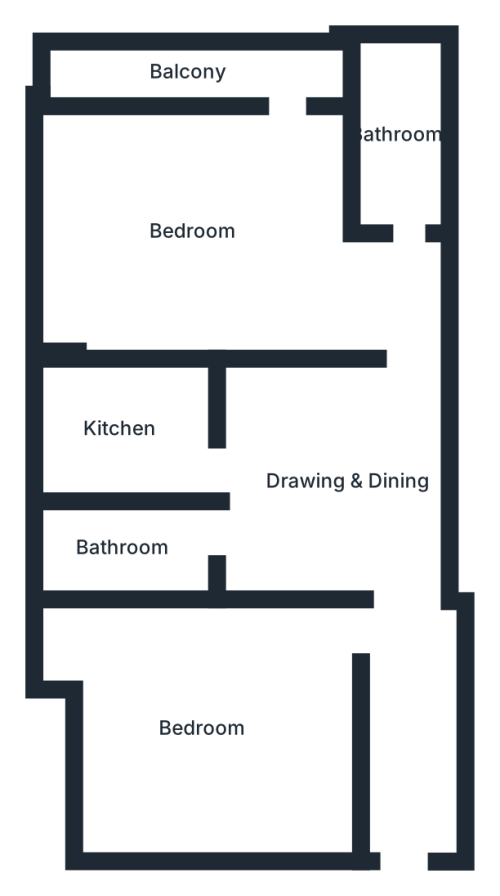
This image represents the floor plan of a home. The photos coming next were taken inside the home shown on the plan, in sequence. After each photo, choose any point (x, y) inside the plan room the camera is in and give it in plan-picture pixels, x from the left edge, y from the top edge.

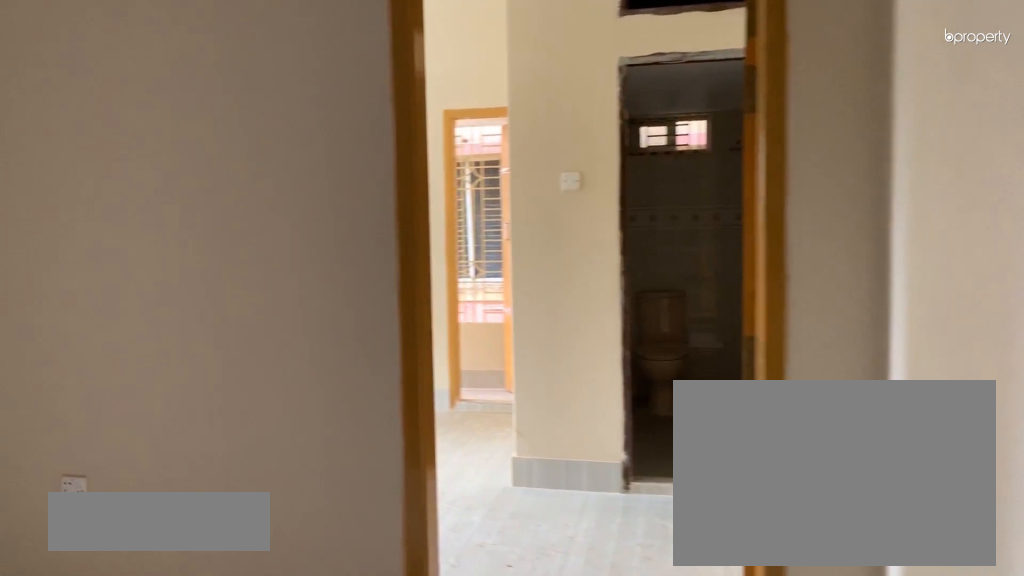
(296, 448)
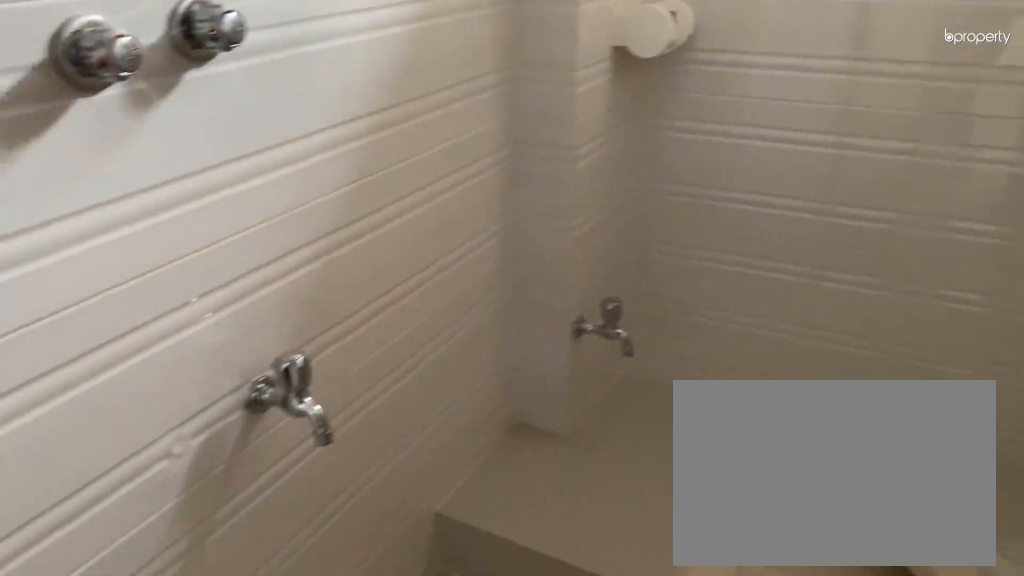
(127, 558)
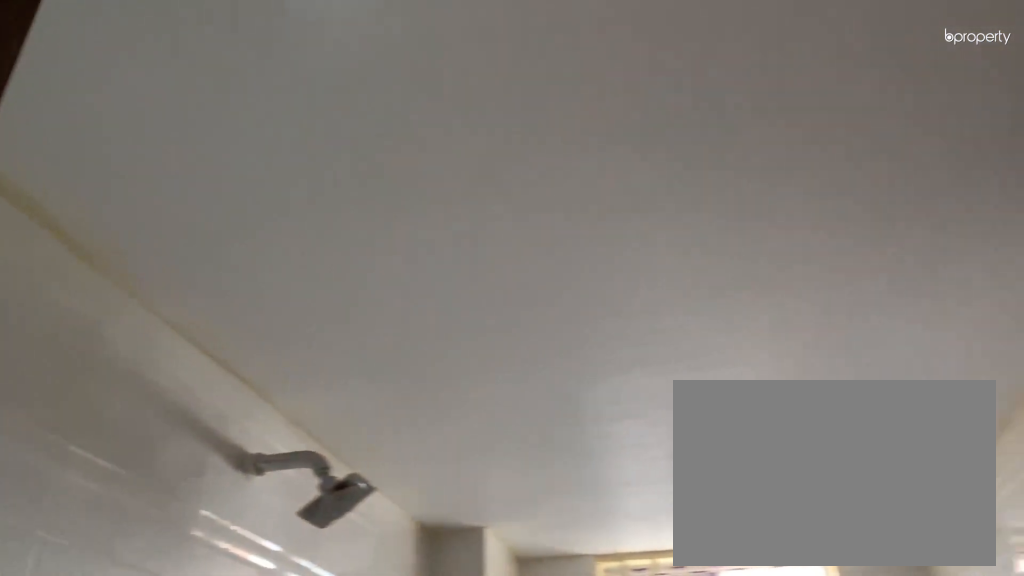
(127, 558)
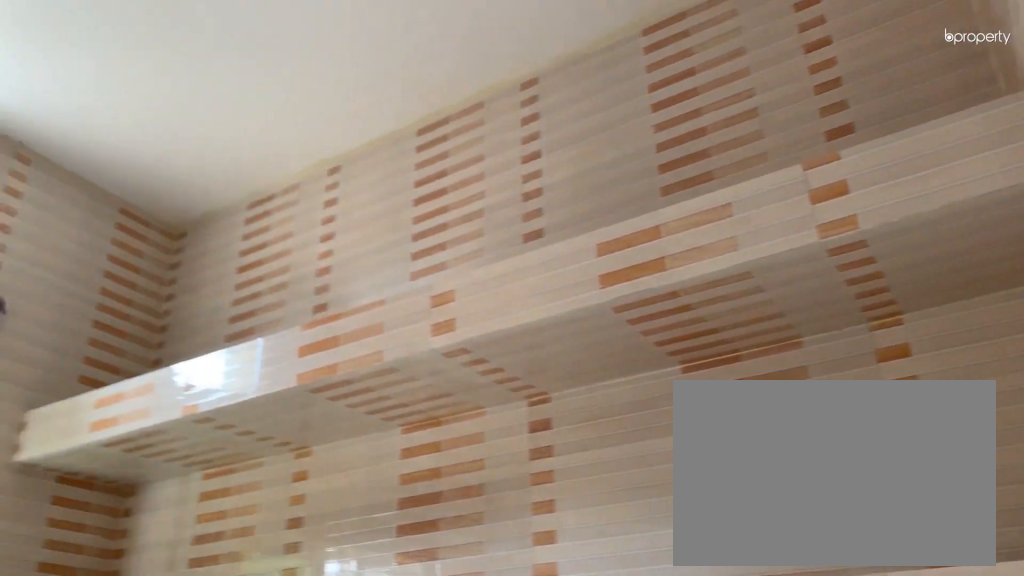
(120, 435)
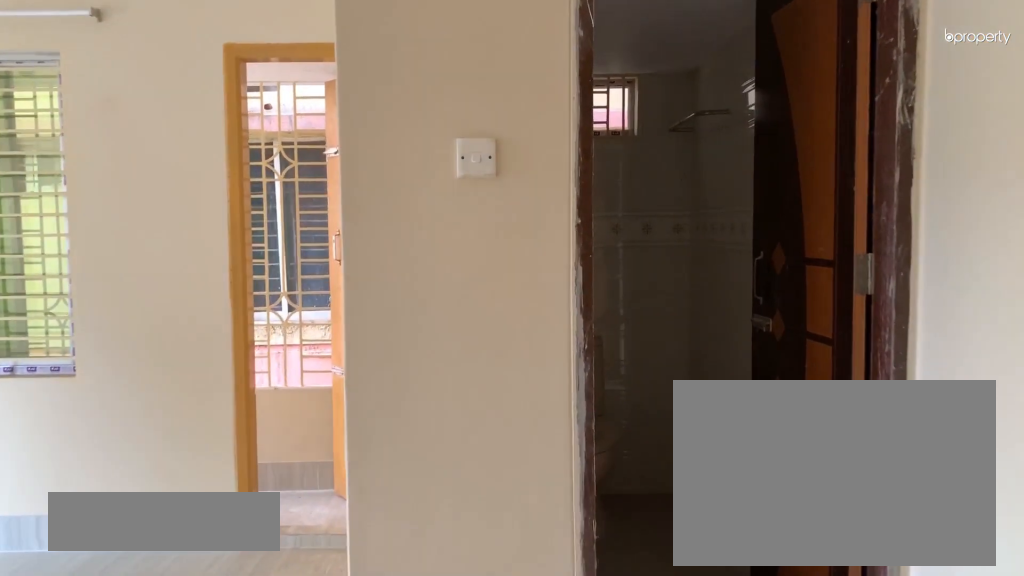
(234, 254)
